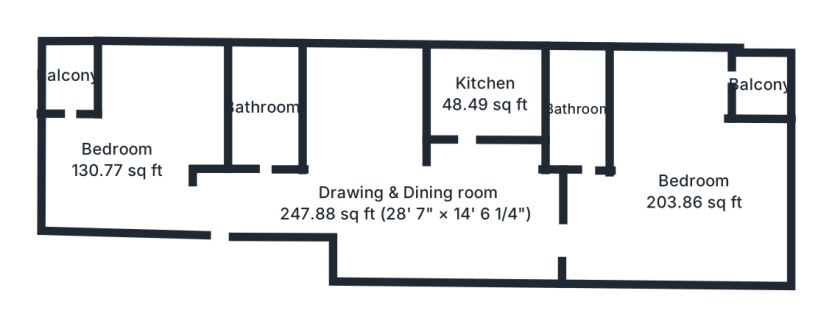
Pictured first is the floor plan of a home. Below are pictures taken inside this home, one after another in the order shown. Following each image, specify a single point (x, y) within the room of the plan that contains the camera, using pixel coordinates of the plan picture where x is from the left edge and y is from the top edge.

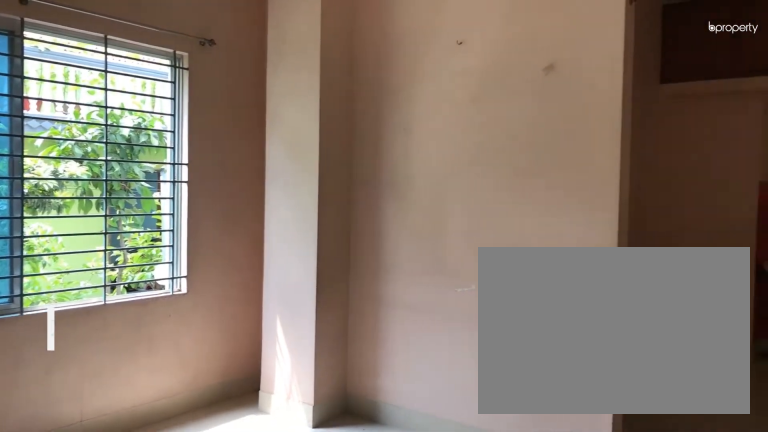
(409, 205)
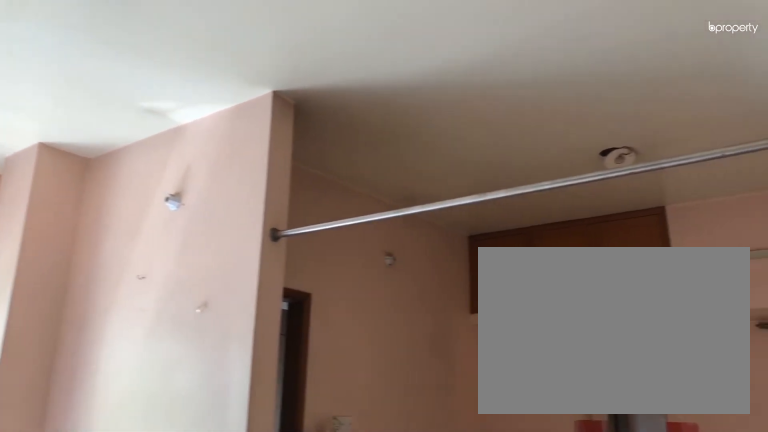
(409, 205)
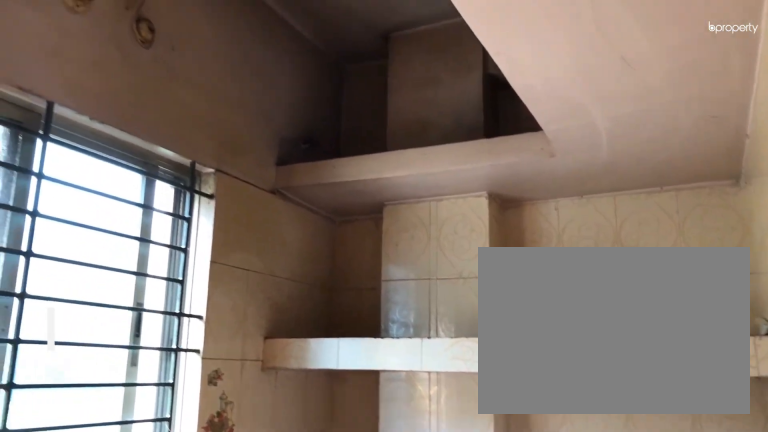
(486, 95)
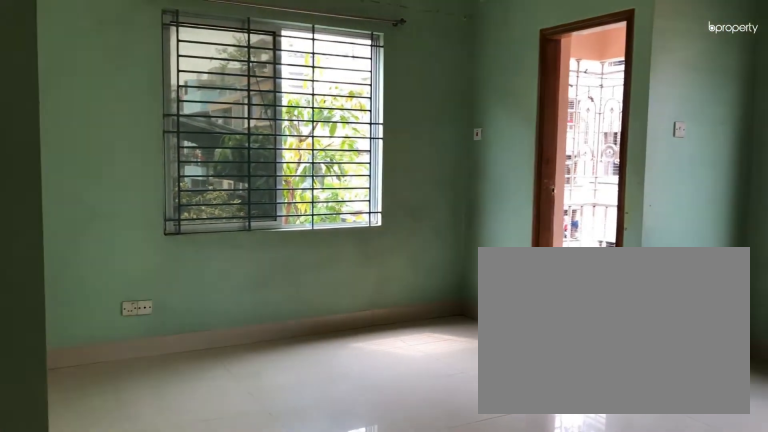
(691, 190)
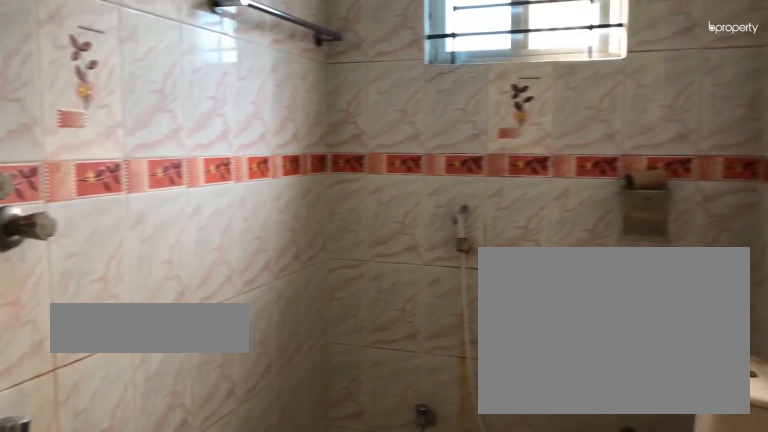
(579, 111)
